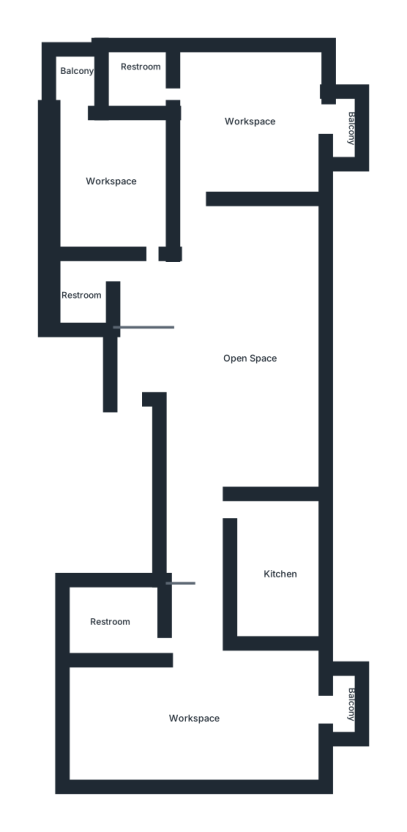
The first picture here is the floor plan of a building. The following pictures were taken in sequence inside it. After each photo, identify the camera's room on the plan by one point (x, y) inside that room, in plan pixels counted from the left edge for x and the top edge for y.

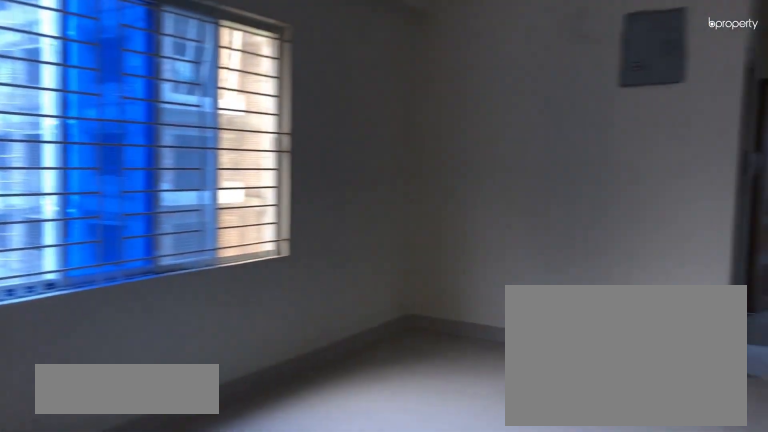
(241, 344)
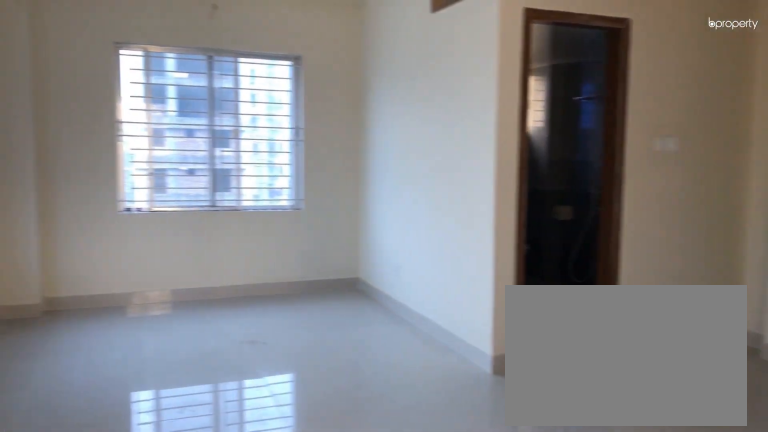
(196, 721)
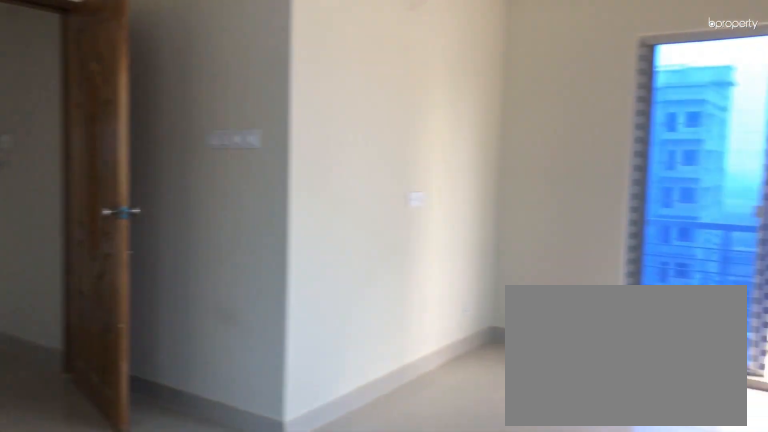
(196, 721)
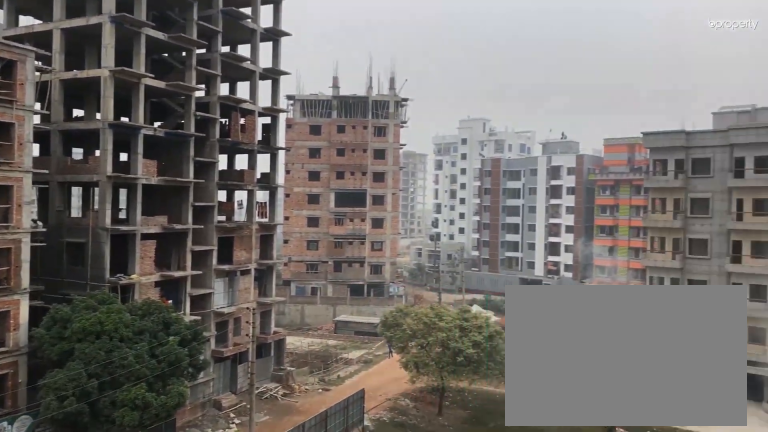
(340, 713)
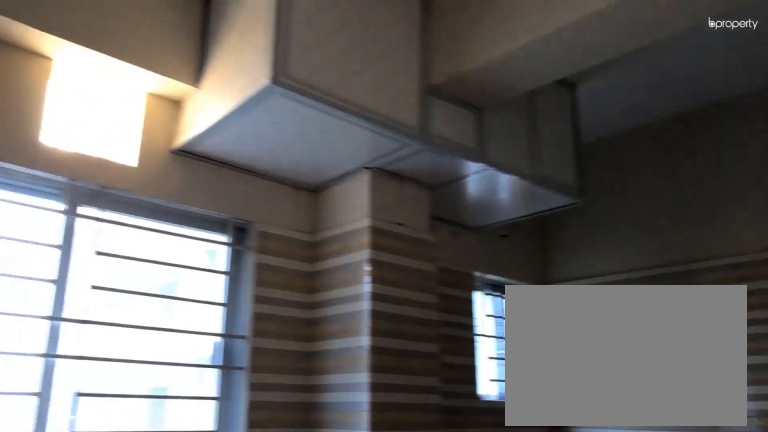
(275, 566)
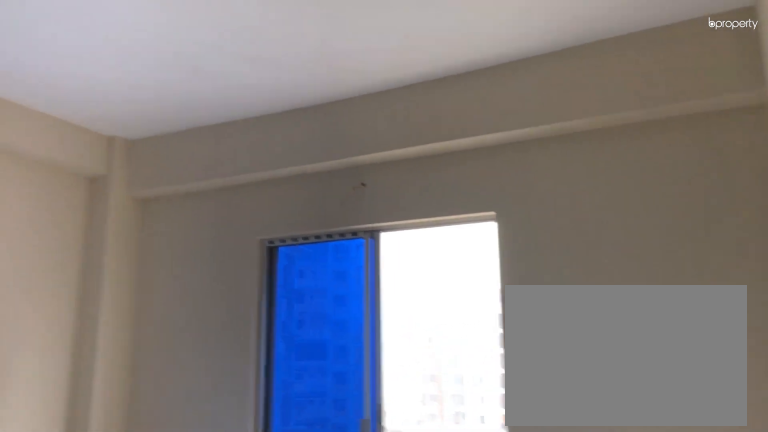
(246, 121)
